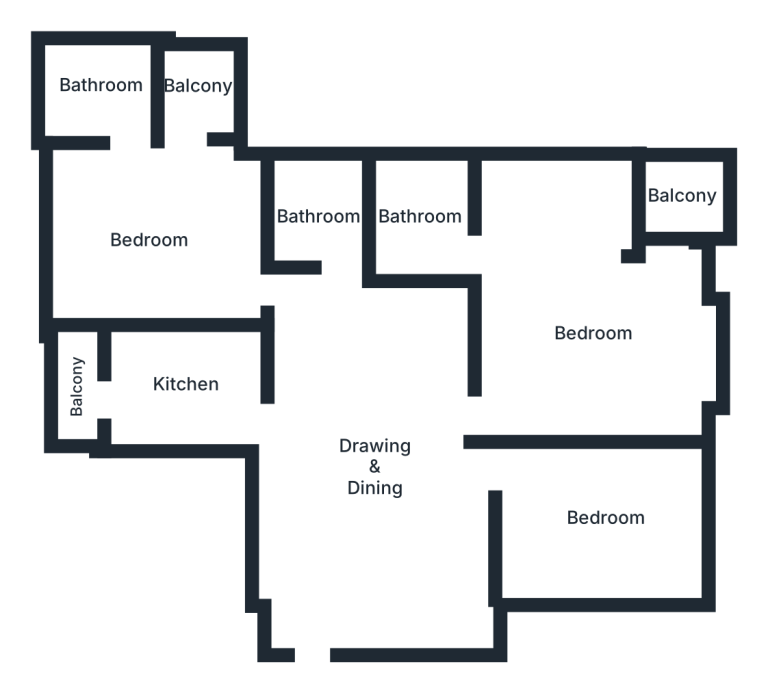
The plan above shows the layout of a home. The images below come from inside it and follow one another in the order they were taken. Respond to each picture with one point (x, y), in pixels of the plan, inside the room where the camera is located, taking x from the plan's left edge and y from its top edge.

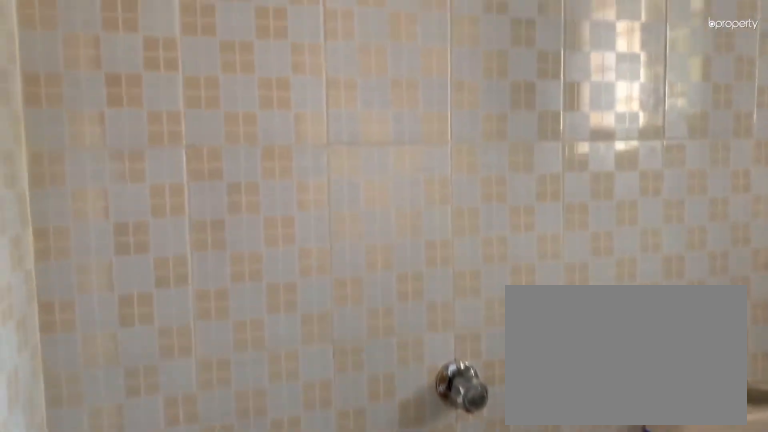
(333, 230)
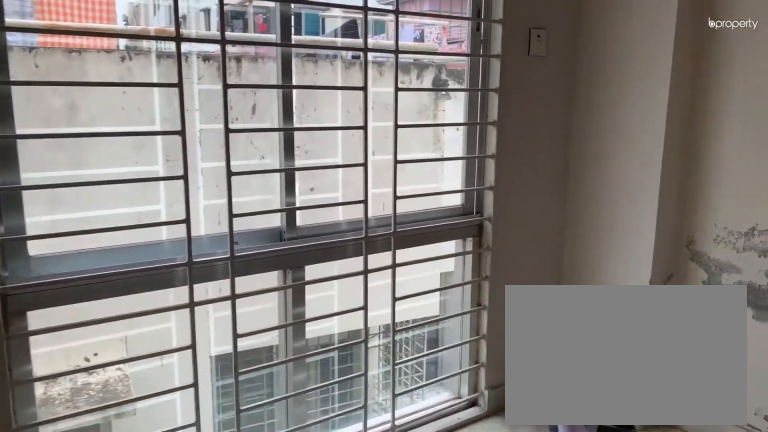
(153, 246)
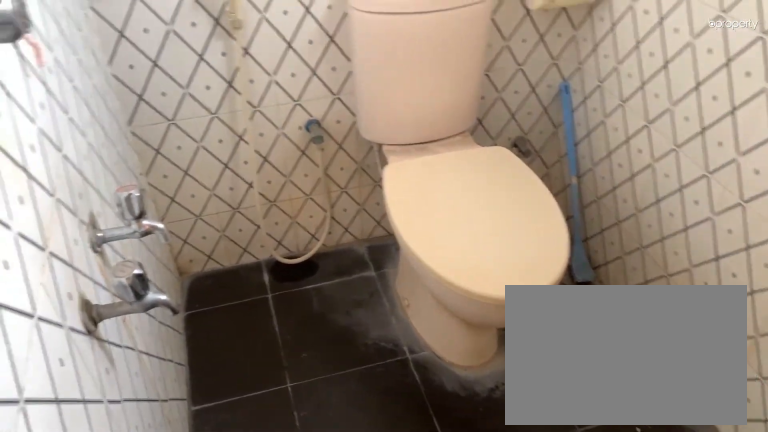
(102, 80)
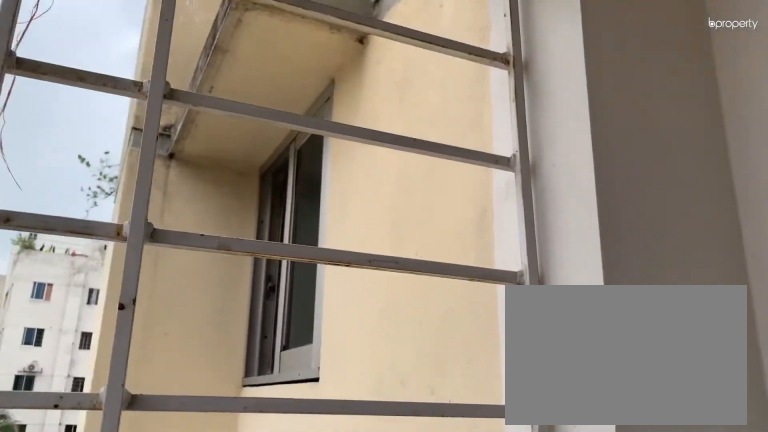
(189, 97)
